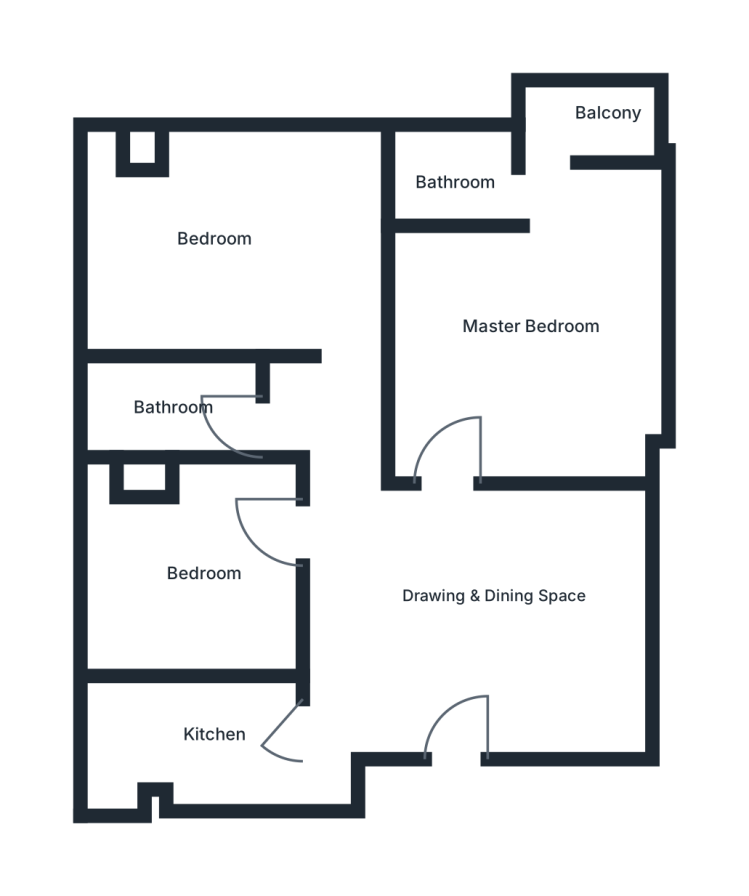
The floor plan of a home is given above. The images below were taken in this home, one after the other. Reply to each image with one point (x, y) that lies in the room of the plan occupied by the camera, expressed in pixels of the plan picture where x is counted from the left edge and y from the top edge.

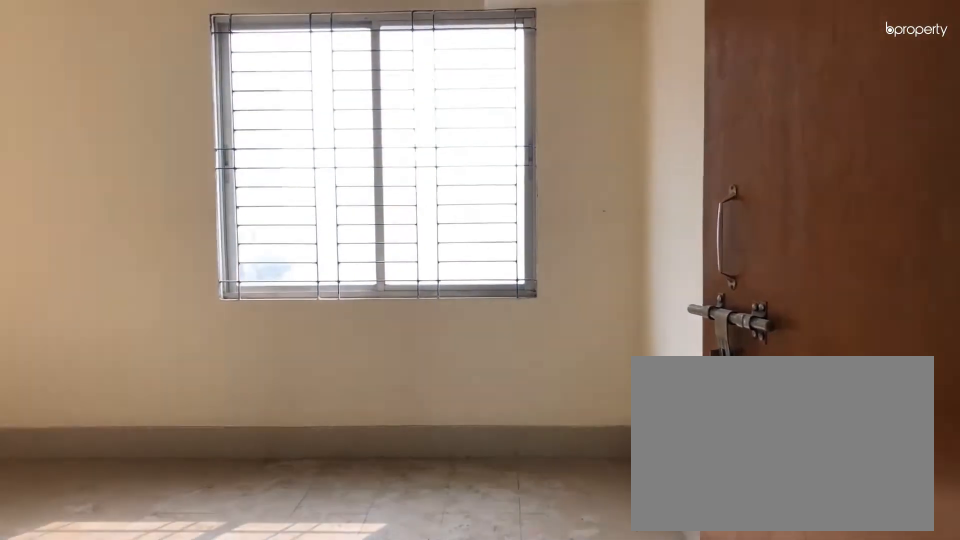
(336, 332)
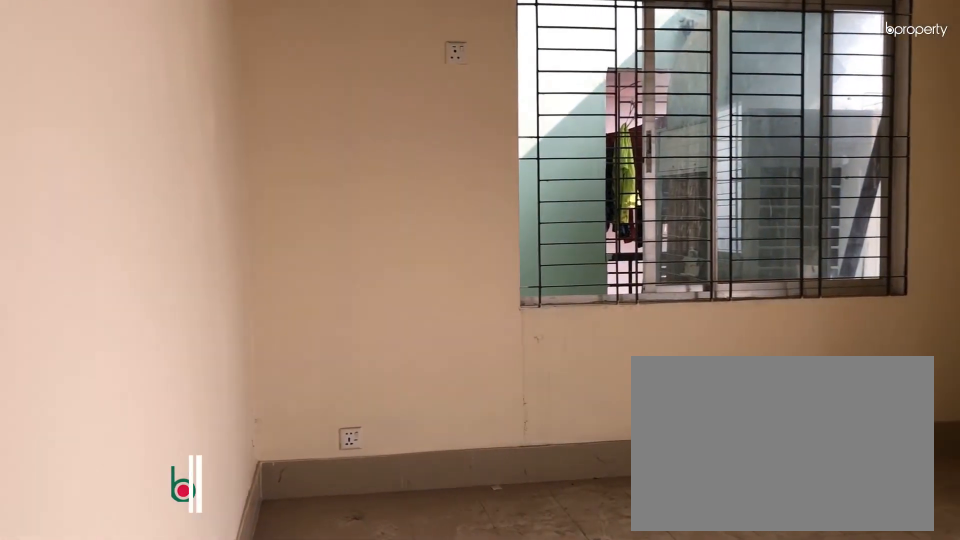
(205, 237)
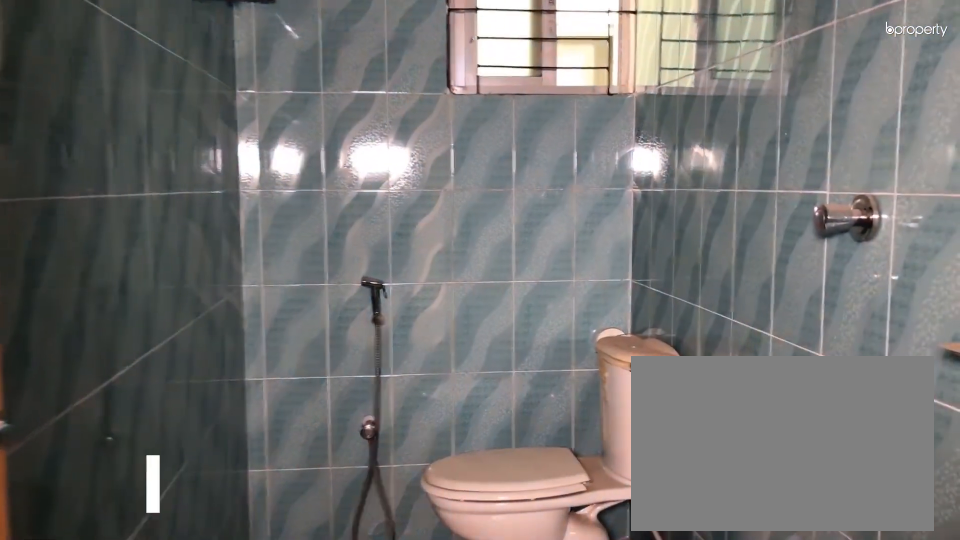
(186, 414)
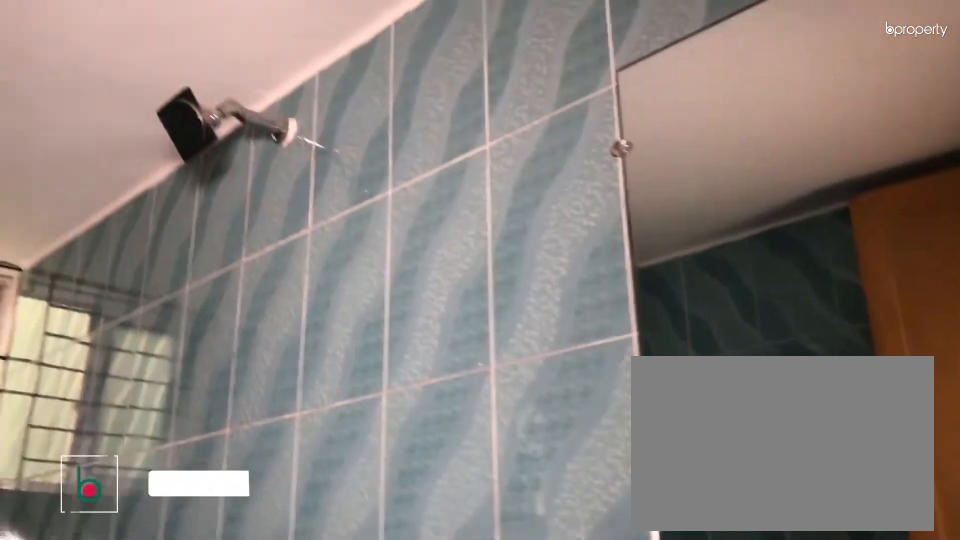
(186, 414)
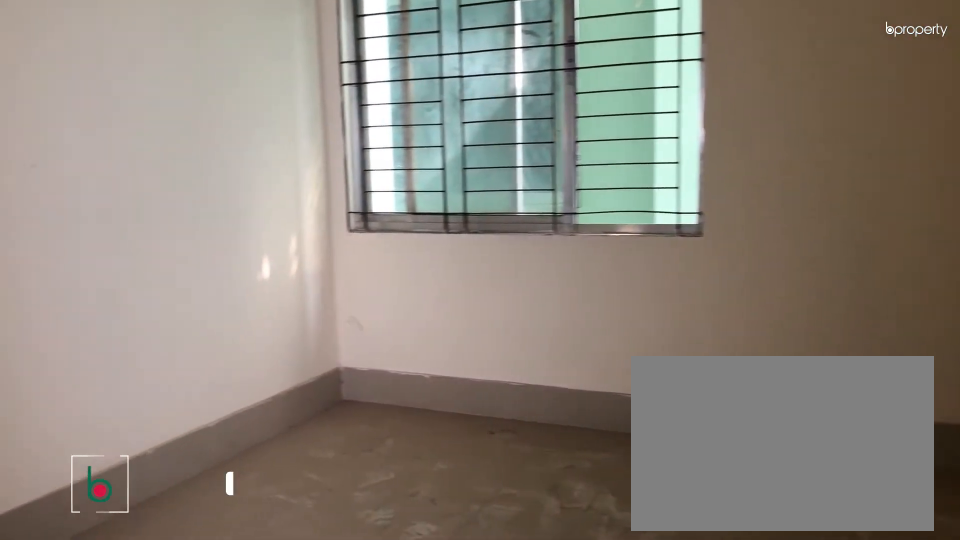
(192, 591)
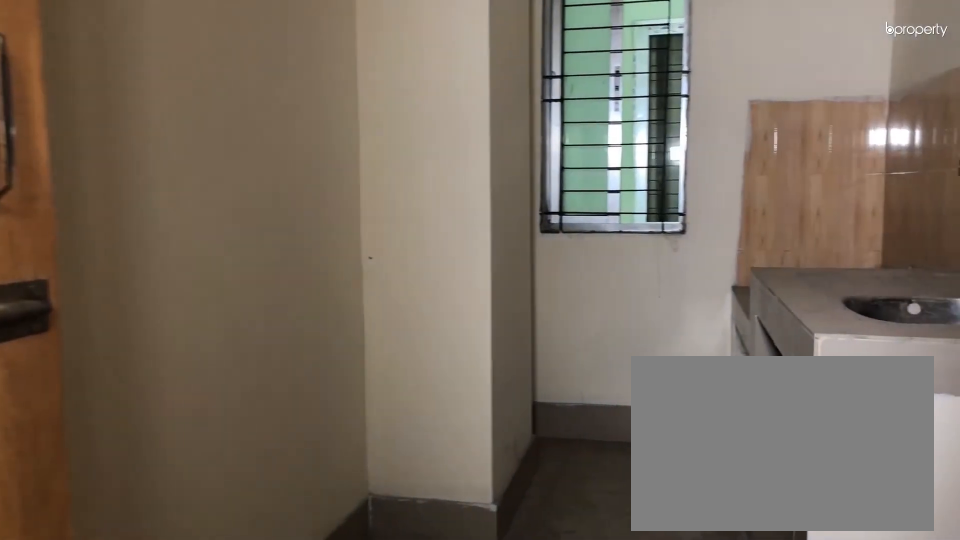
(209, 748)
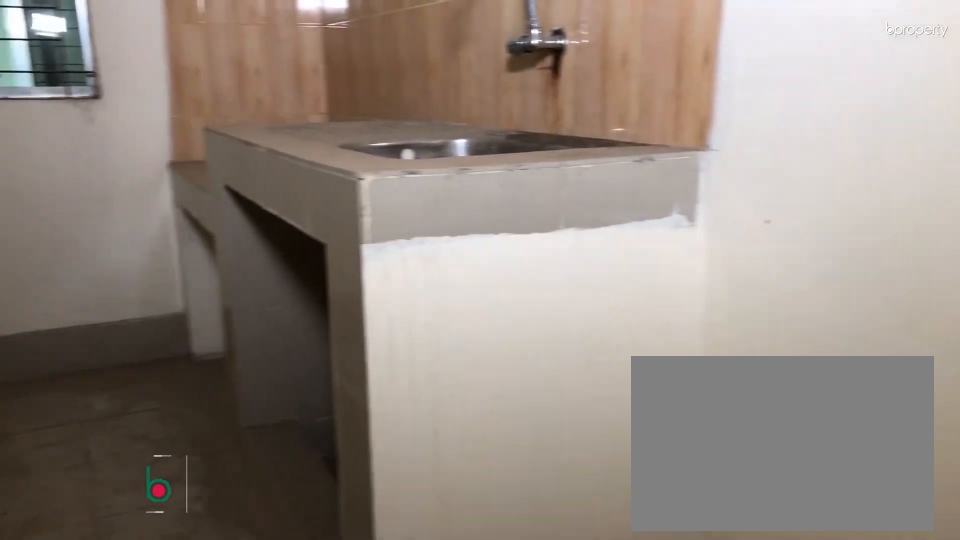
(209, 748)
